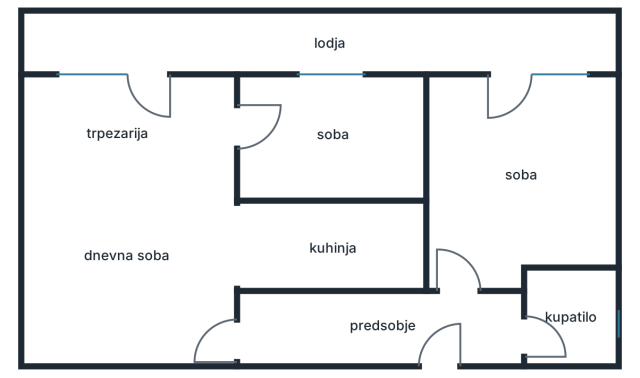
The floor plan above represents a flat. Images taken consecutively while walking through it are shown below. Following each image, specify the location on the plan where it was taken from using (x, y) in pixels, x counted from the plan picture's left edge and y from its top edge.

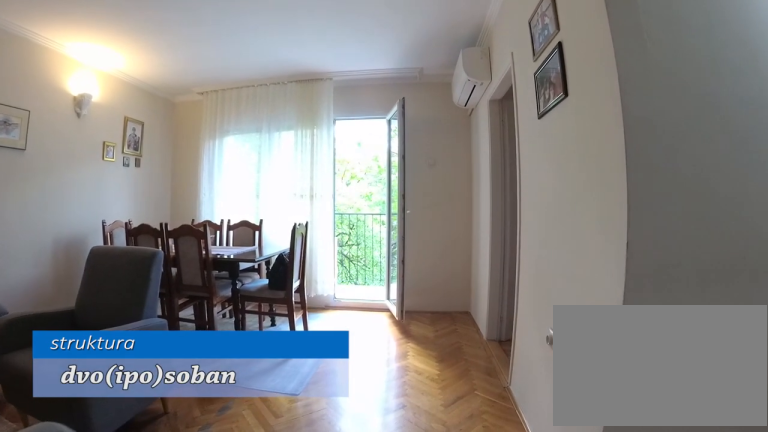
(214, 289)
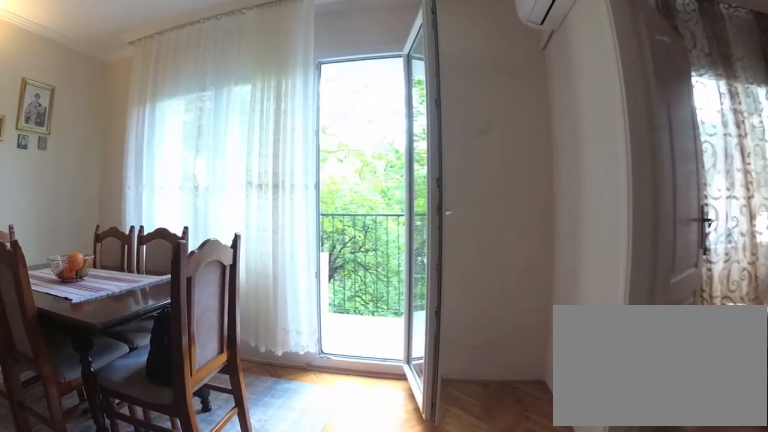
(214, 194)
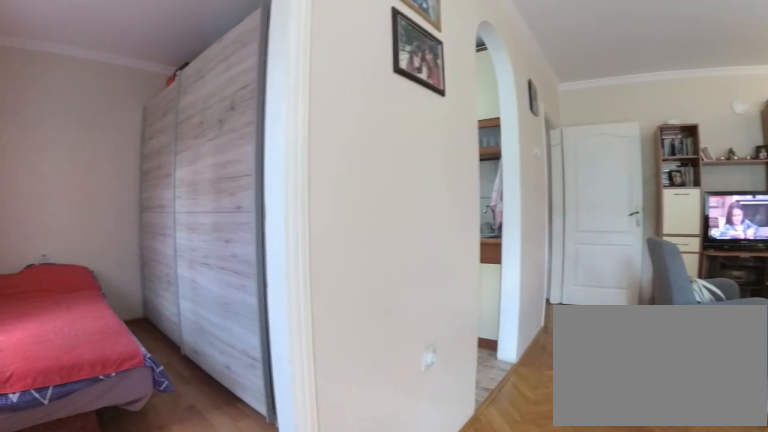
(163, 136)
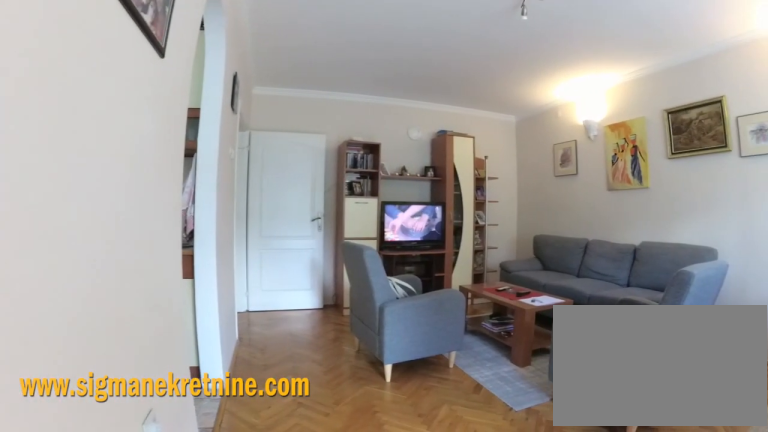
(209, 123)
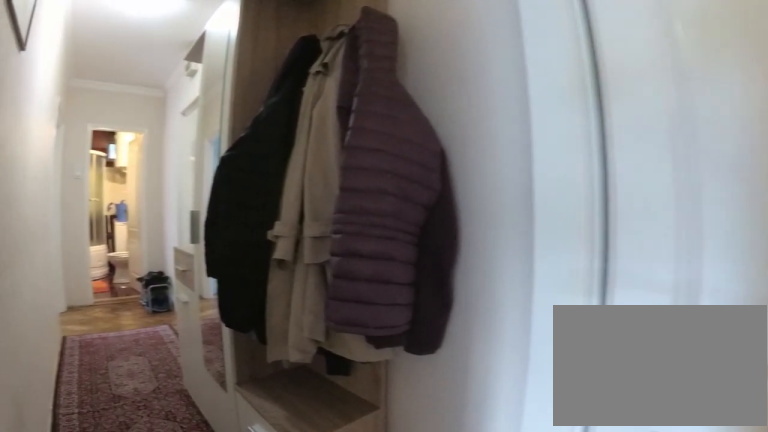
(199, 294)
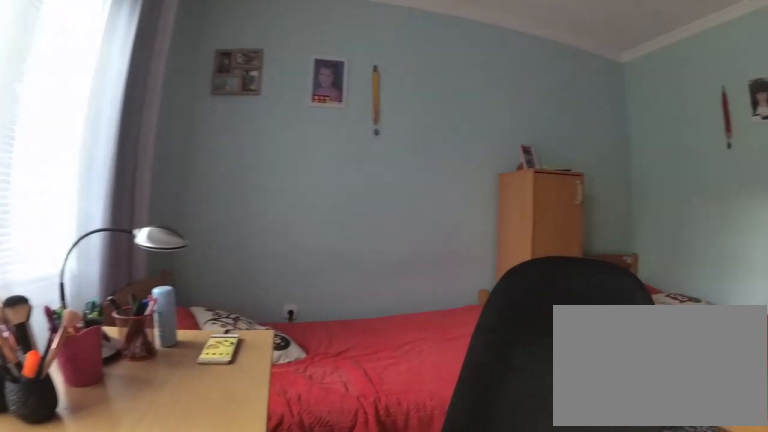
(460, 132)
